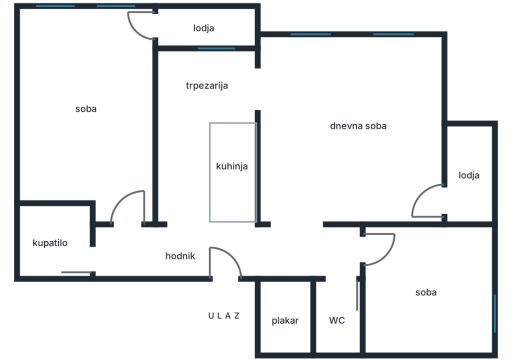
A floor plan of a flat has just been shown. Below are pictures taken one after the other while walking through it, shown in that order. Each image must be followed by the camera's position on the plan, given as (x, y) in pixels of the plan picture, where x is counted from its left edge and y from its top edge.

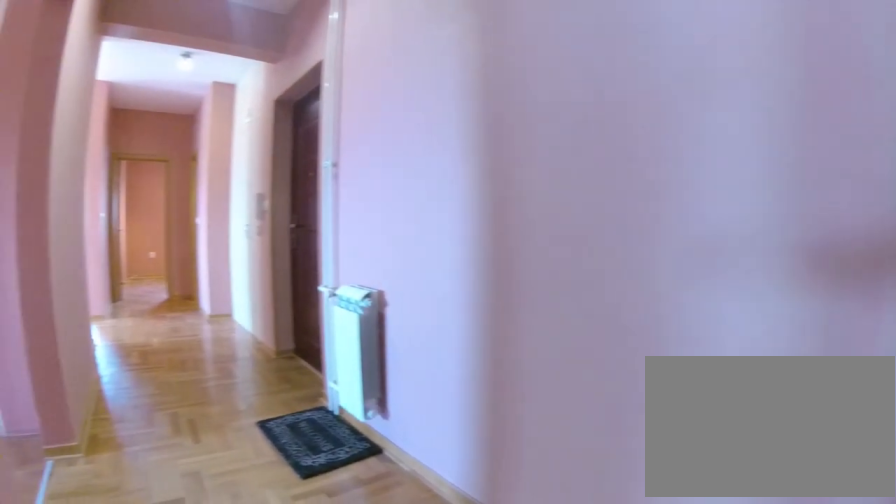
(121, 236)
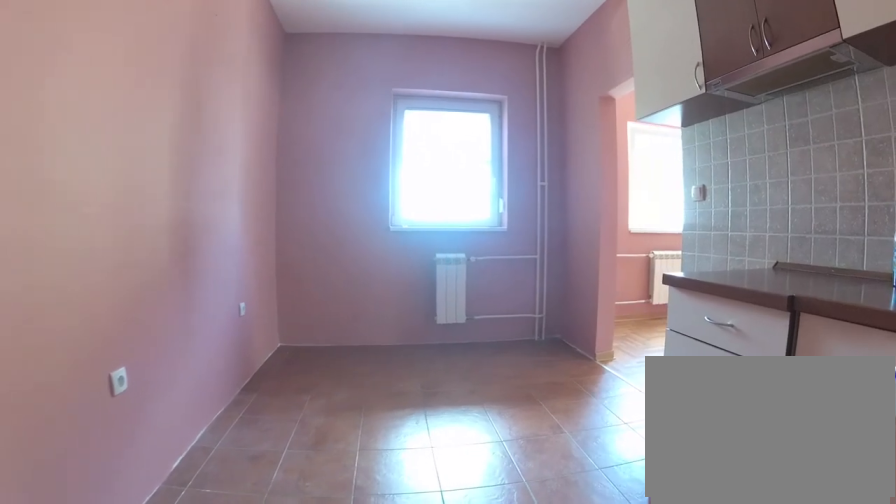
(186, 203)
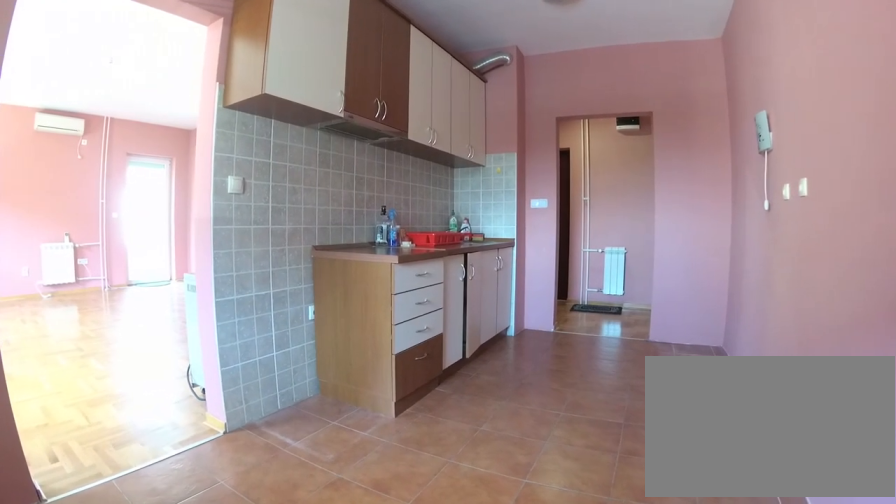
(174, 70)
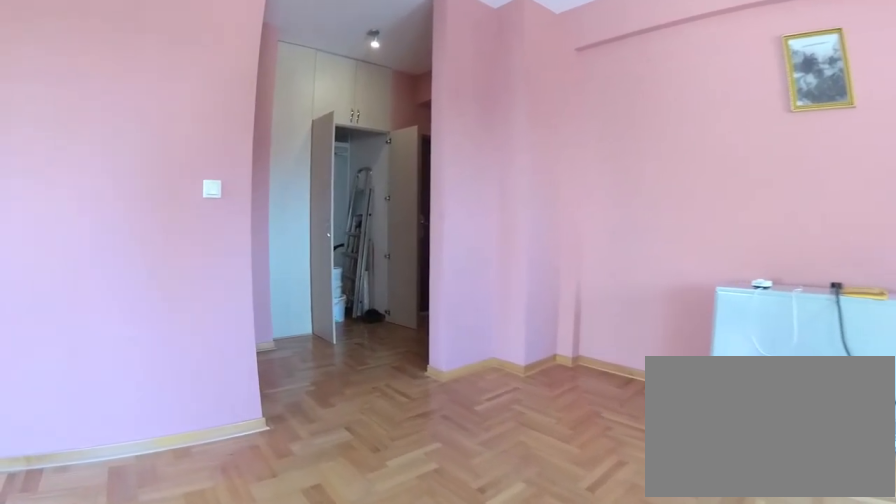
(336, 149)
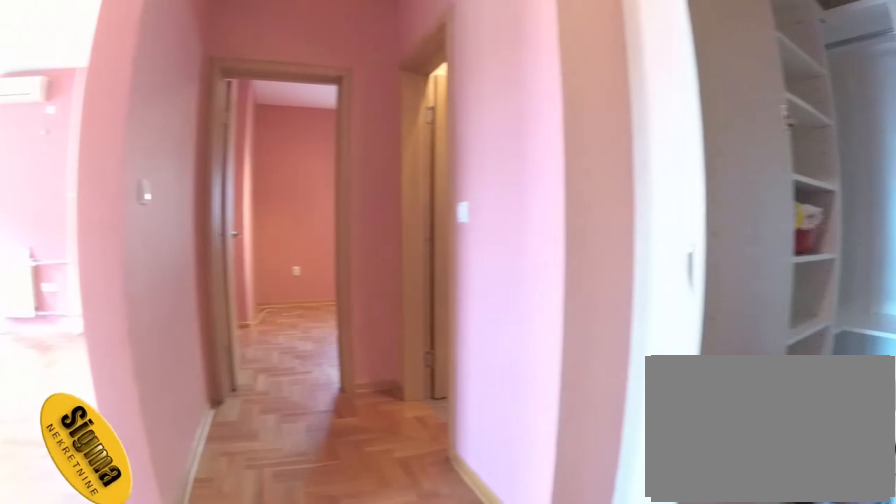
(265, 257)
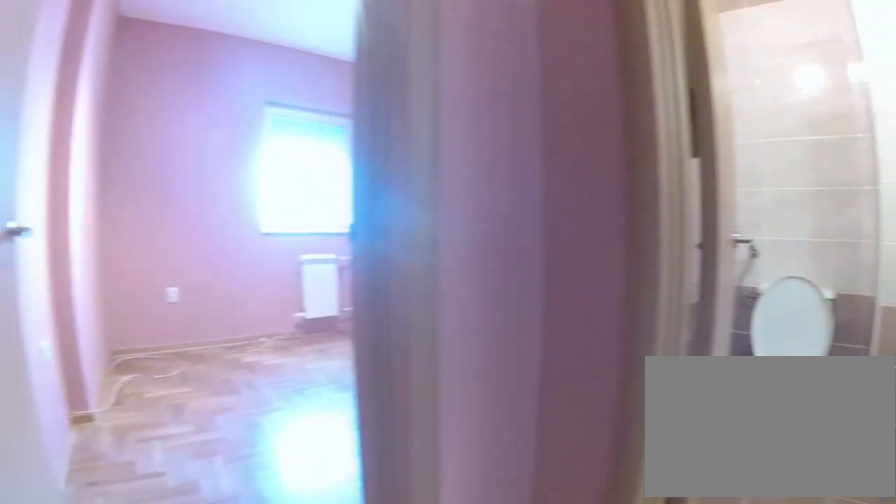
(306, 260)
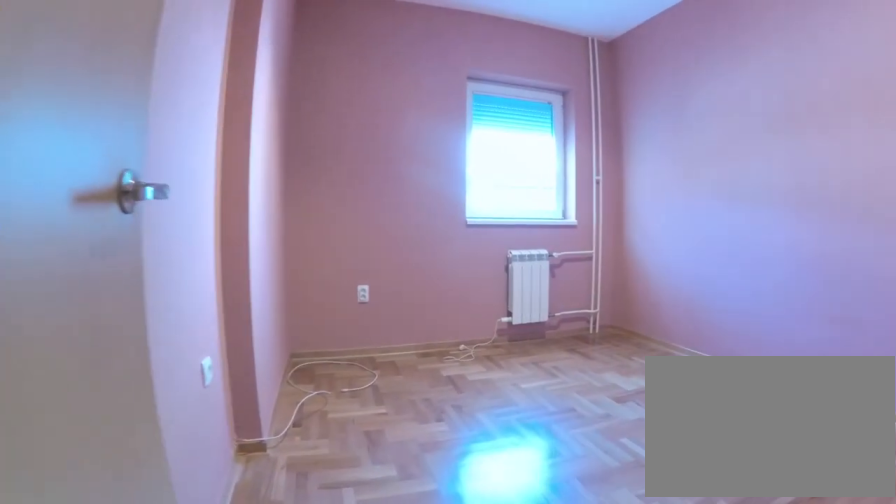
(340, 249)
